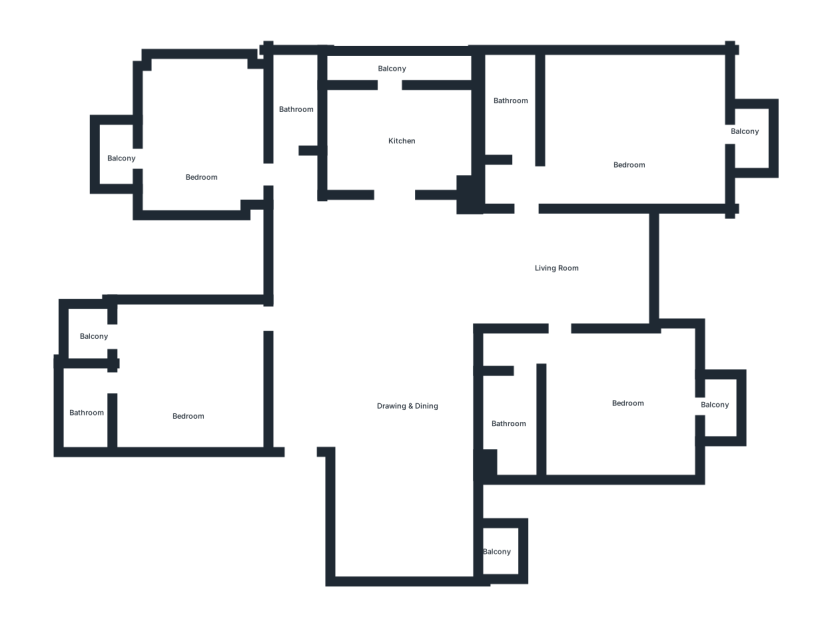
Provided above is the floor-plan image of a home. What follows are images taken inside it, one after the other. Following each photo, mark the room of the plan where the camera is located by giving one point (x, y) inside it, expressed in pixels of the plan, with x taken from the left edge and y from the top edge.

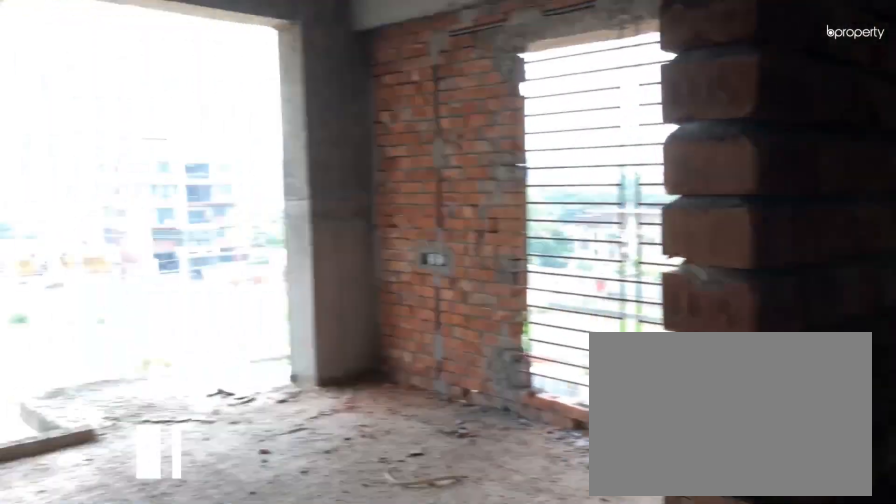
(616, 402)
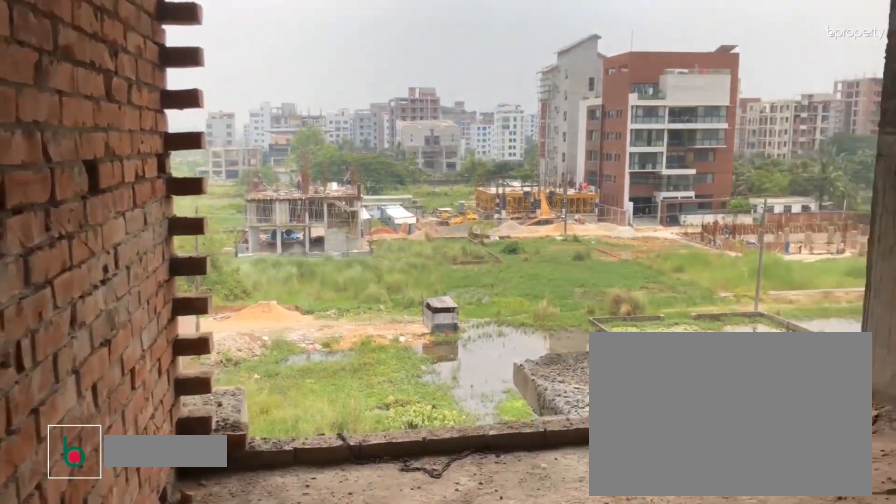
(616, 402)
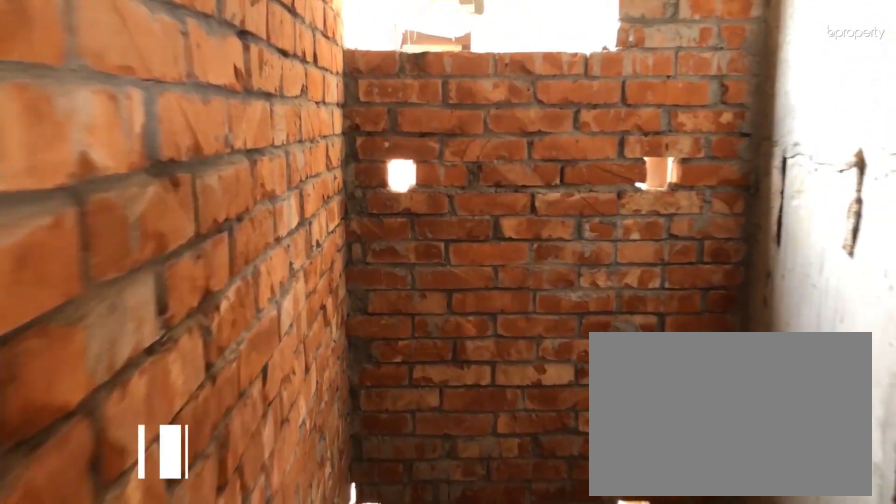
(508, 435)
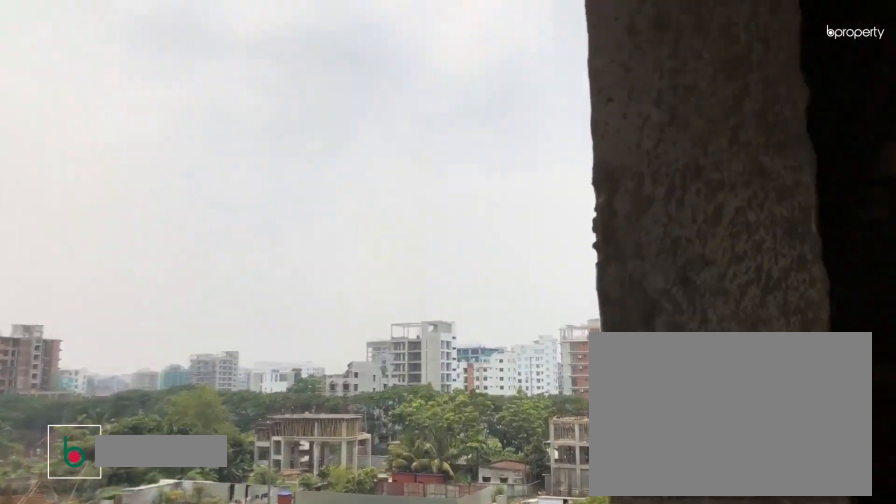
(717, 408)
